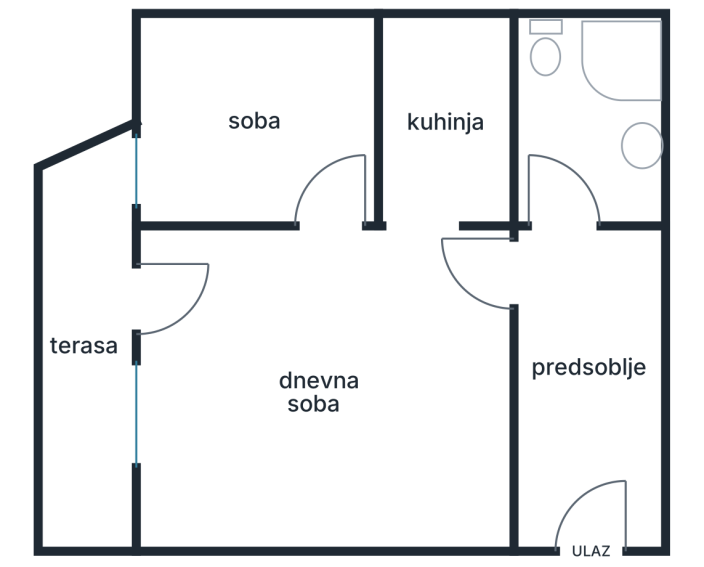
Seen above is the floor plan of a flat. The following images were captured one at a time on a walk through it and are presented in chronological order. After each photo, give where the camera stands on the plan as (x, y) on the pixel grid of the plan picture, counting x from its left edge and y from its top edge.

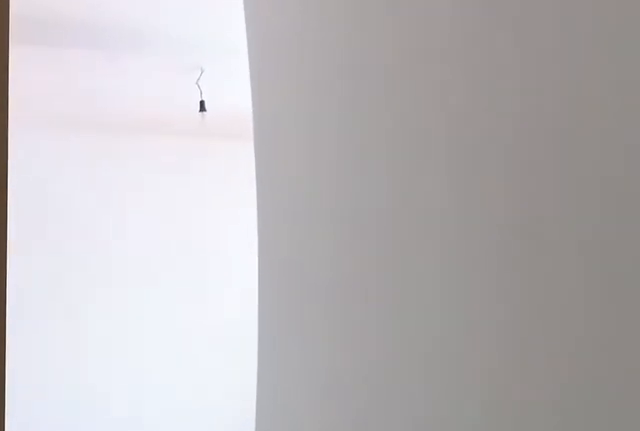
(435, 123)
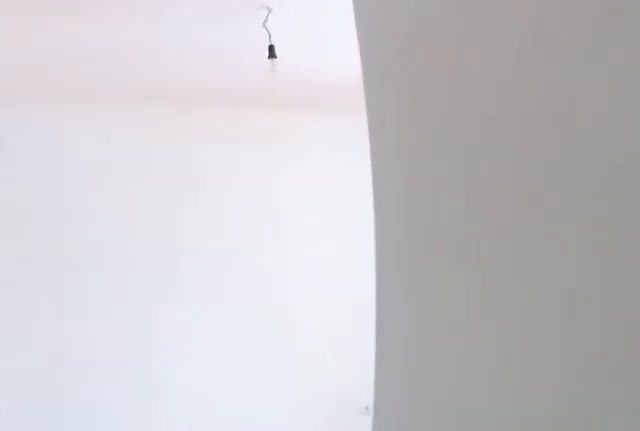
(437, 161)
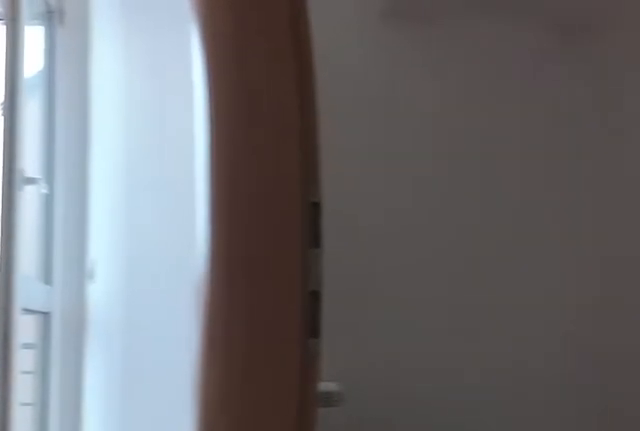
(388, 263)
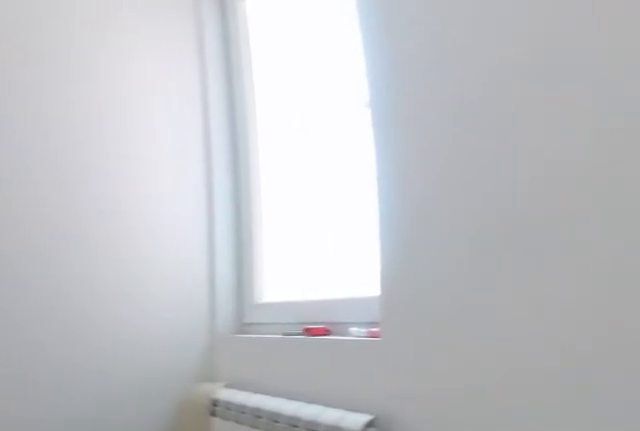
(271, 68)
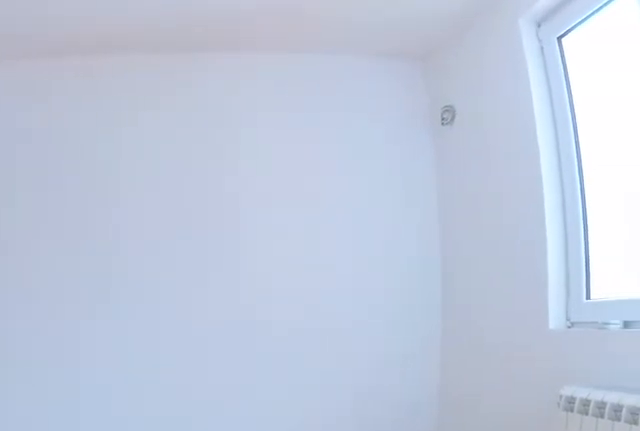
(341, 210)
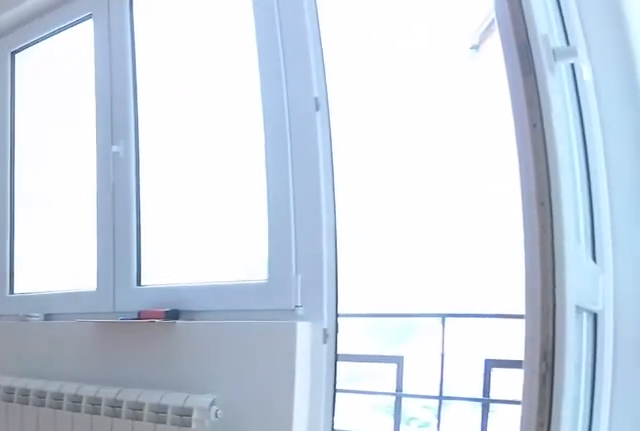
(292, 257)
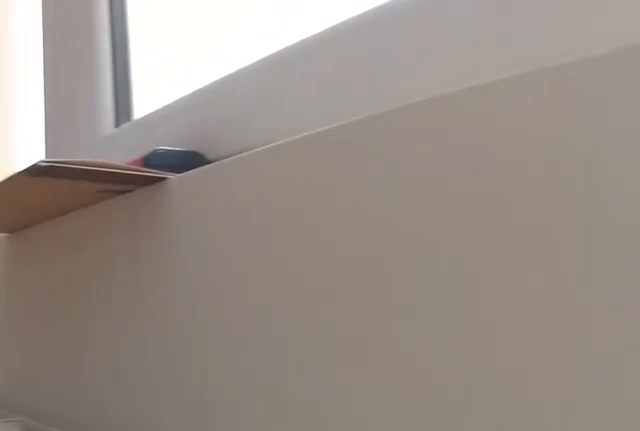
(171, 278)
